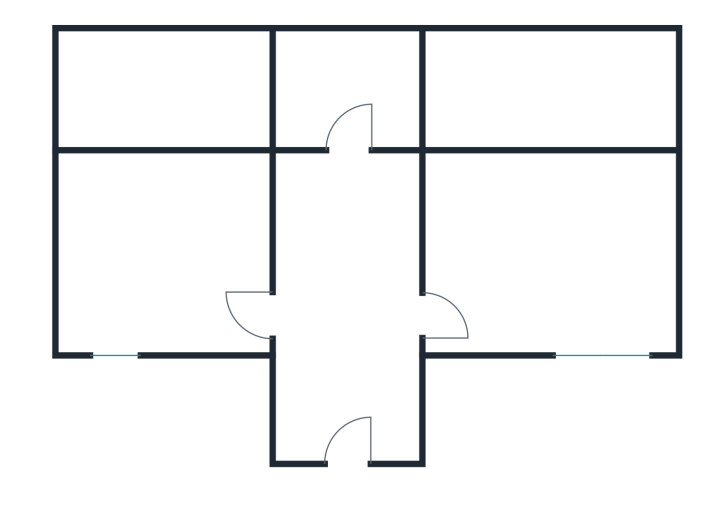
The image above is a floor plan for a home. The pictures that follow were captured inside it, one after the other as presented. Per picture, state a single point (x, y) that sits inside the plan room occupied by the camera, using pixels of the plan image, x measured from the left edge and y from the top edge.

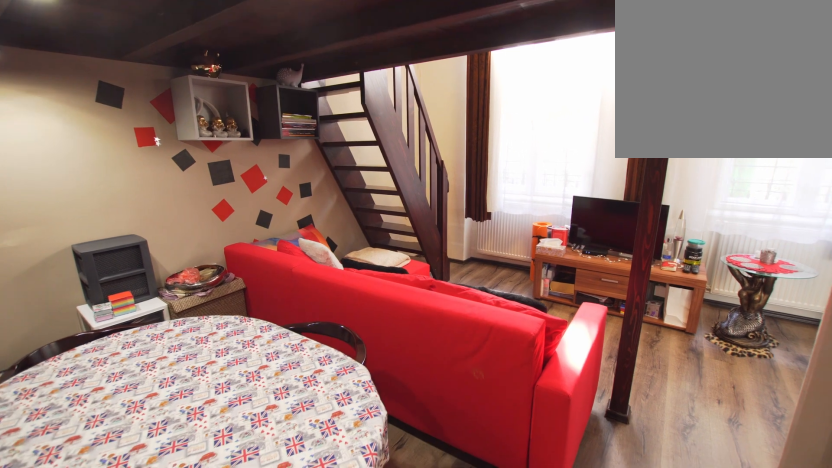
(547, 254)
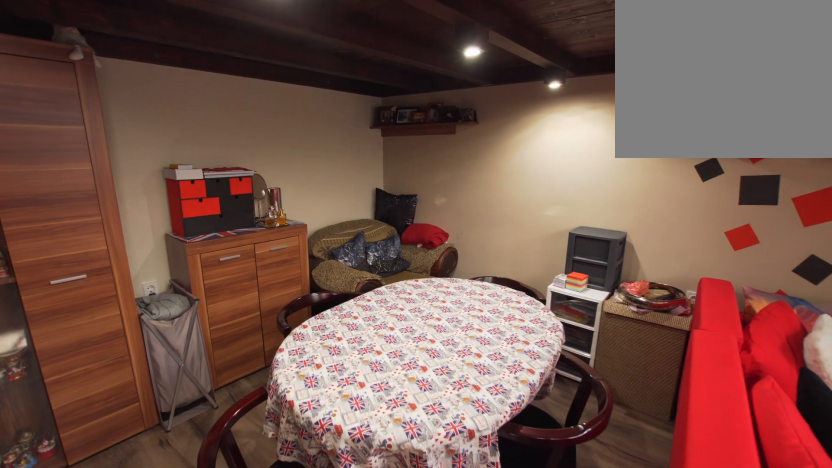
(547, 254)
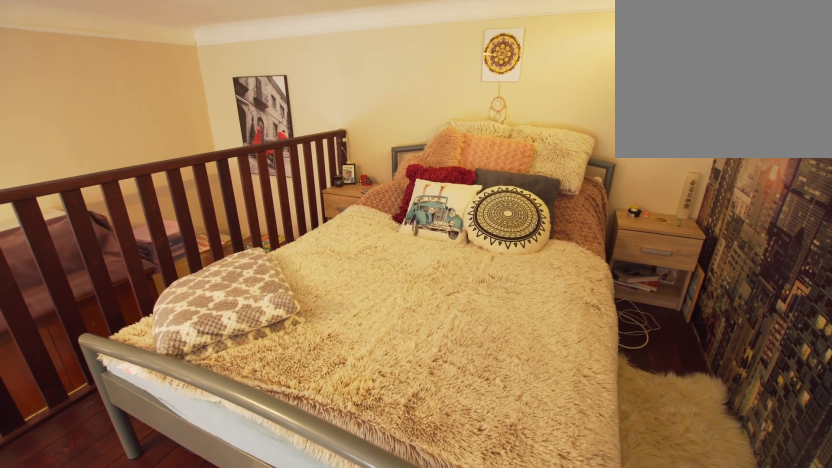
(547, 93)
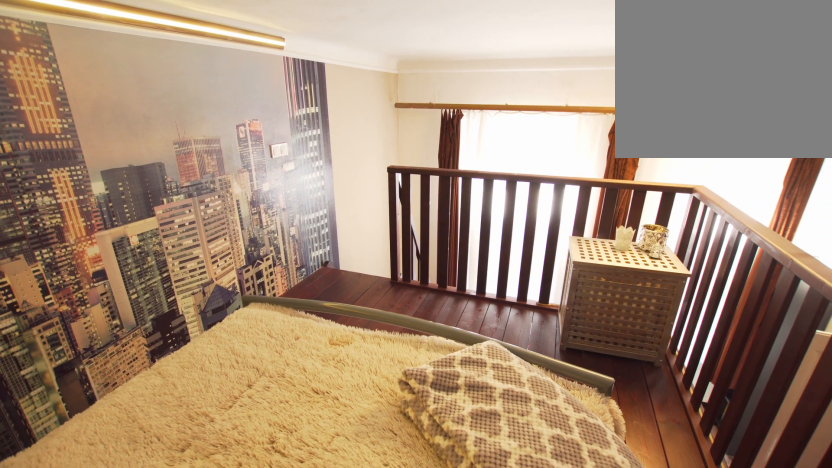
(547, 93)
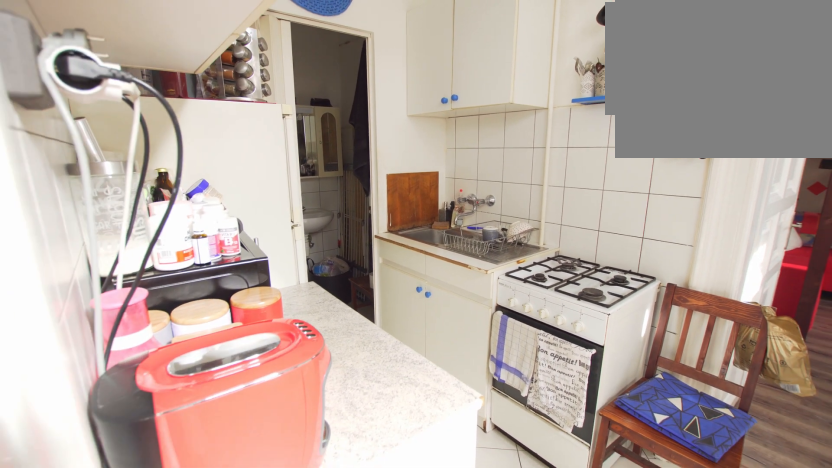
(347, 254)
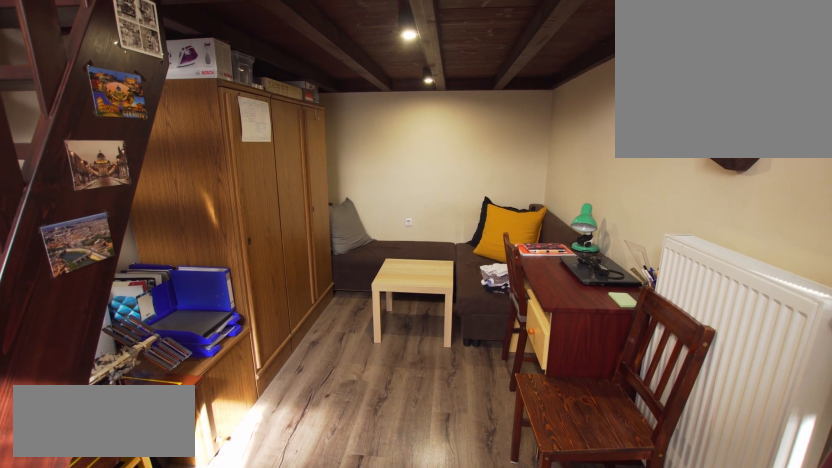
(160, 255)
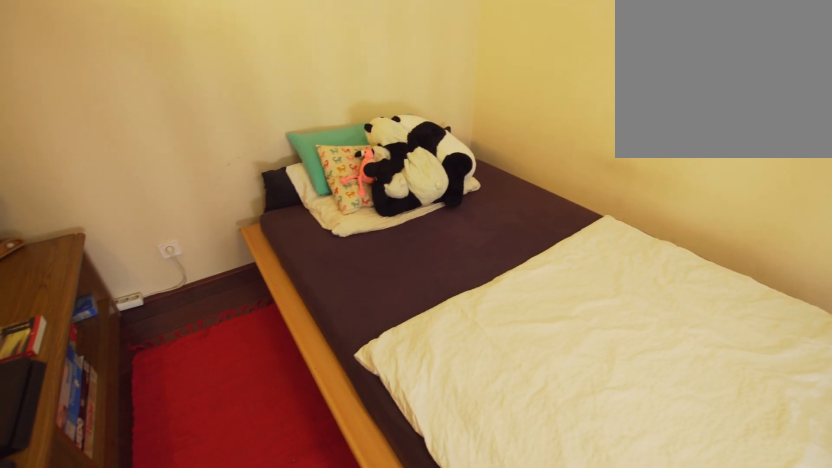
(160, 88)
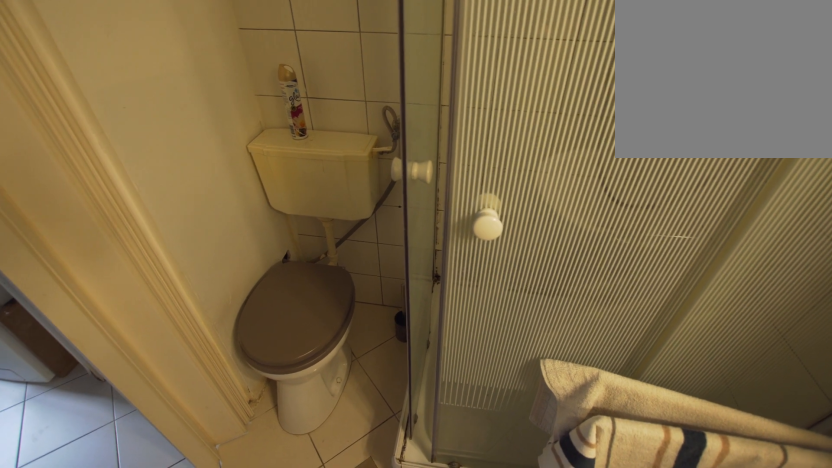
(342, 93)
